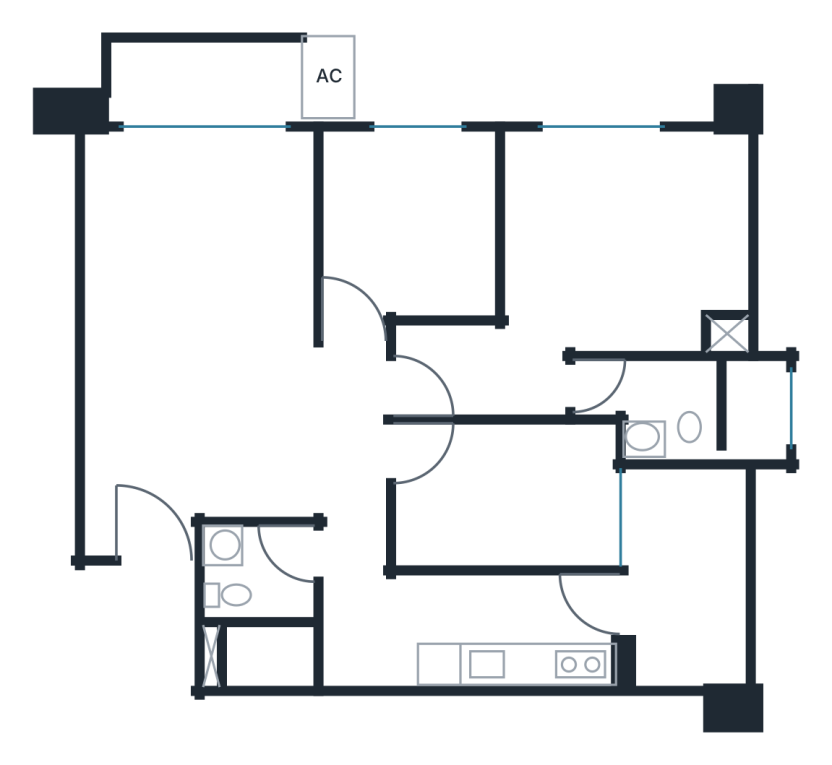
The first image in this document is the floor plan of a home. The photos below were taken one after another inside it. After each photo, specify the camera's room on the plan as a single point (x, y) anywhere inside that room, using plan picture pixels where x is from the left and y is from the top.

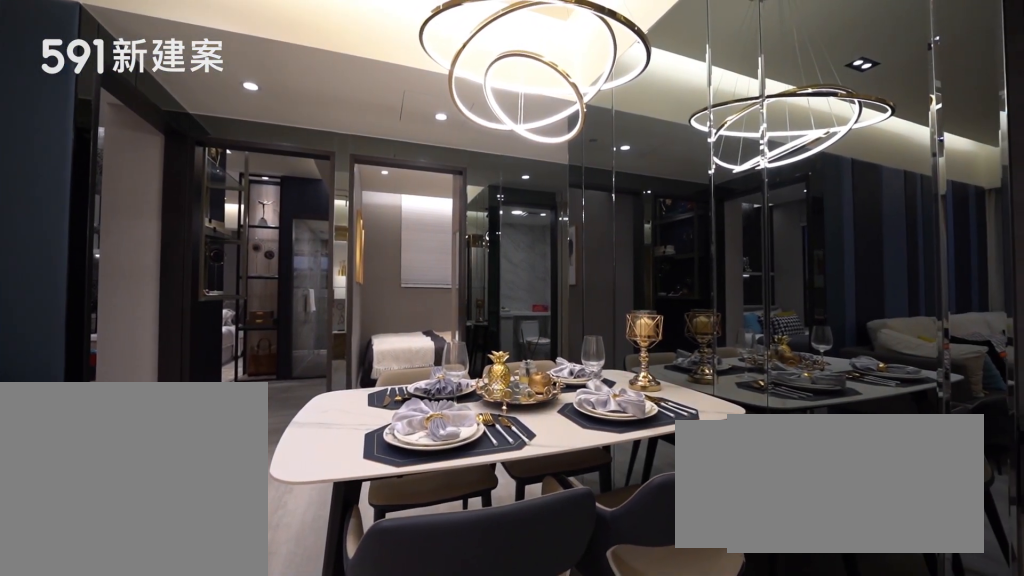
(266, 455)
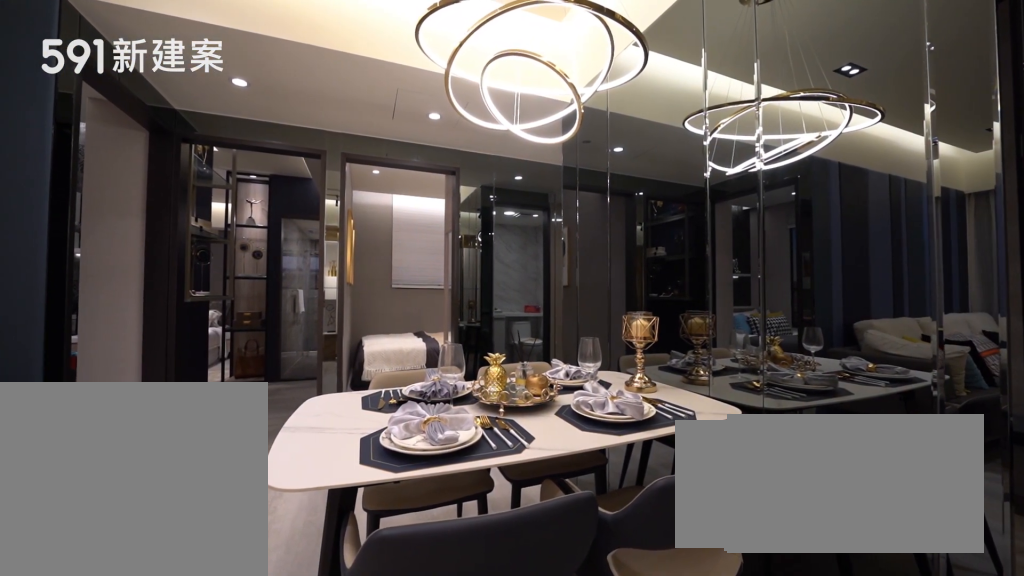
(266, 455)
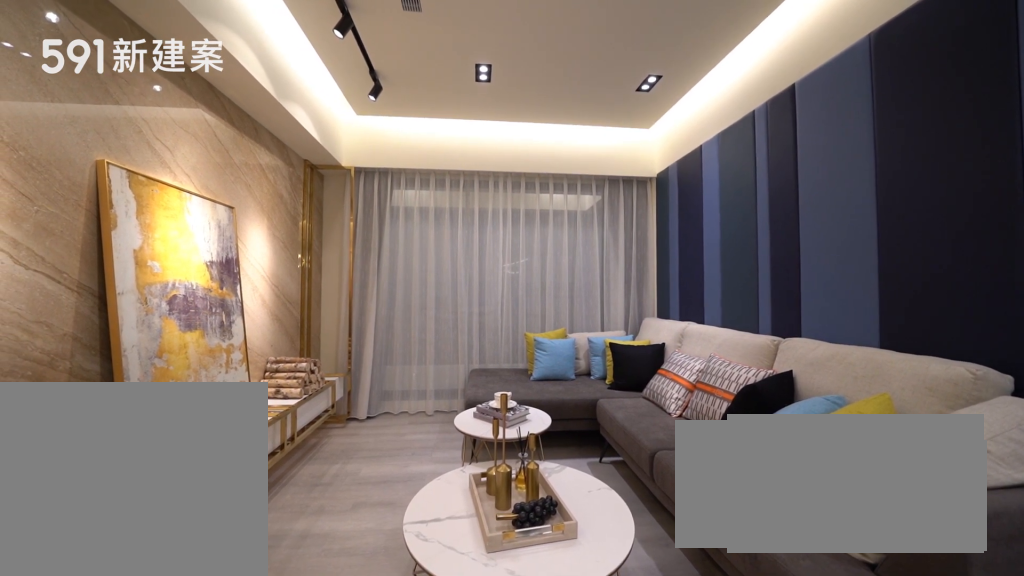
(200, 235)
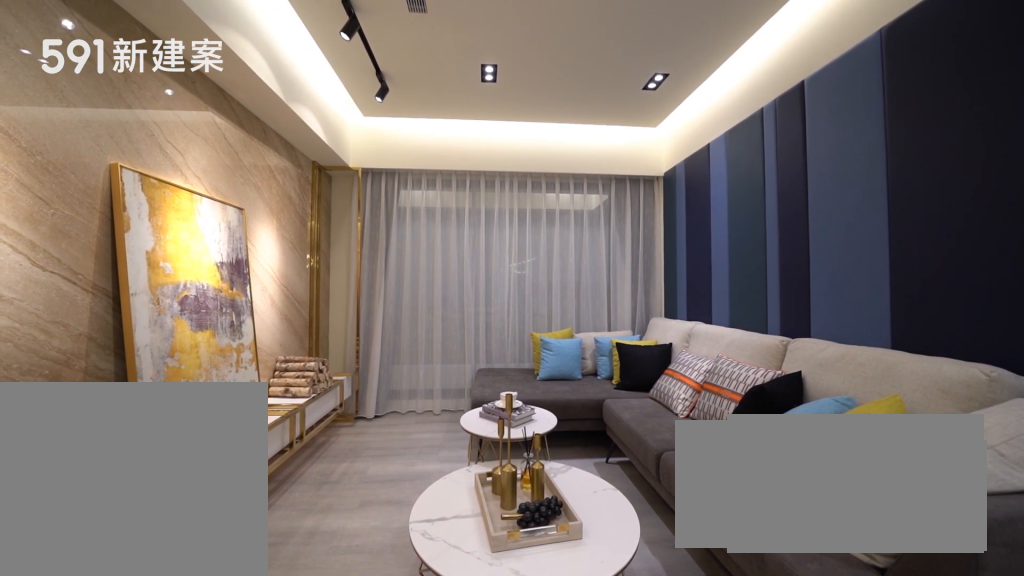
(200, 235)
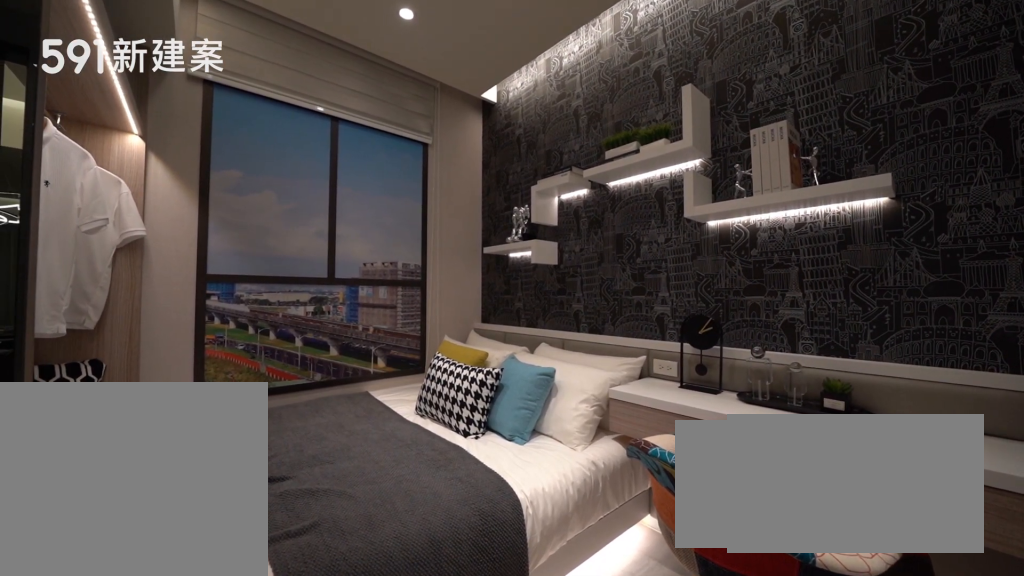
(410, 223)
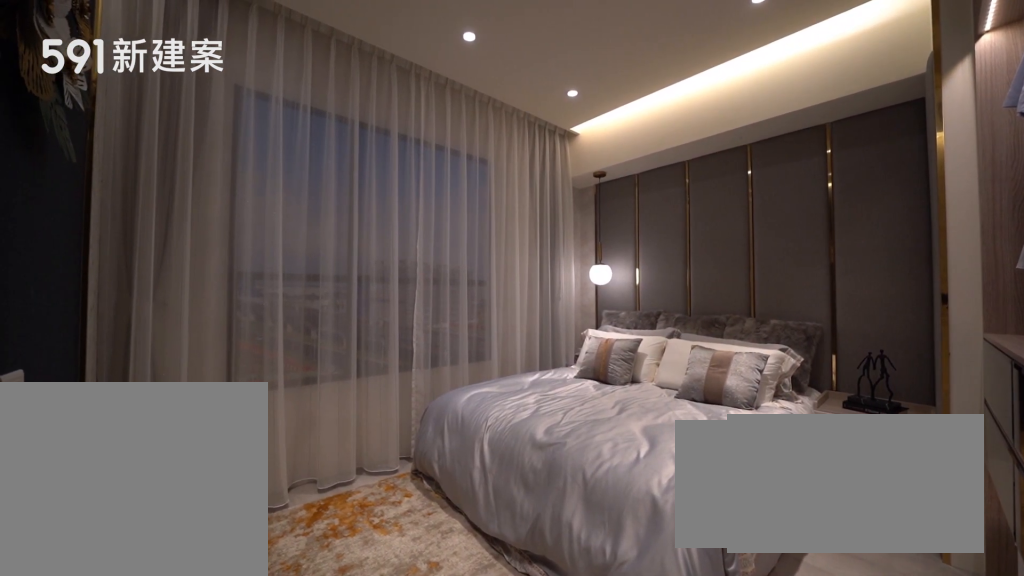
(590, 266)
